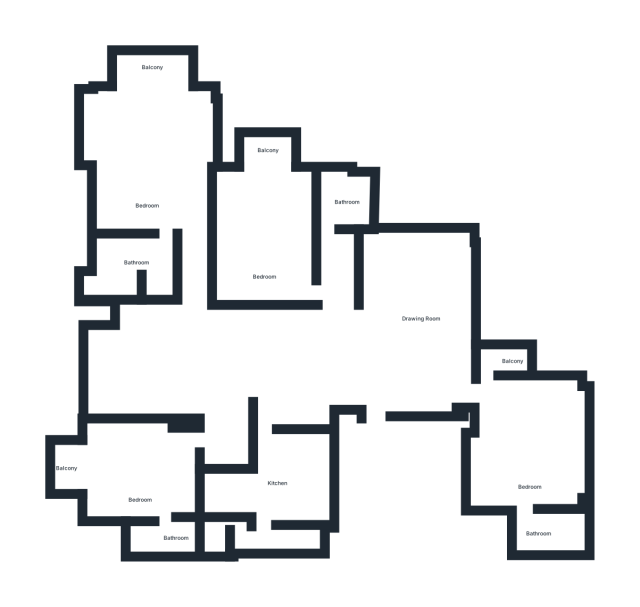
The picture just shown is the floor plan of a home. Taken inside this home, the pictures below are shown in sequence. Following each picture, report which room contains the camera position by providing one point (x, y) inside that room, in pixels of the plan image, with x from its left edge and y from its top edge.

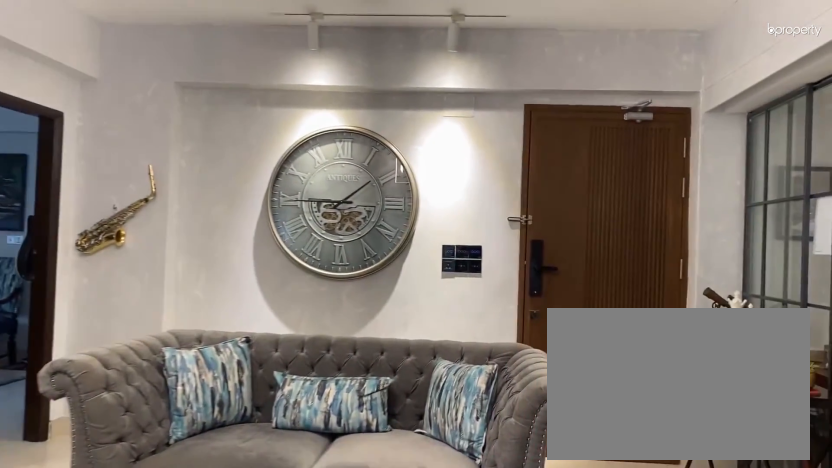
(422, 315)
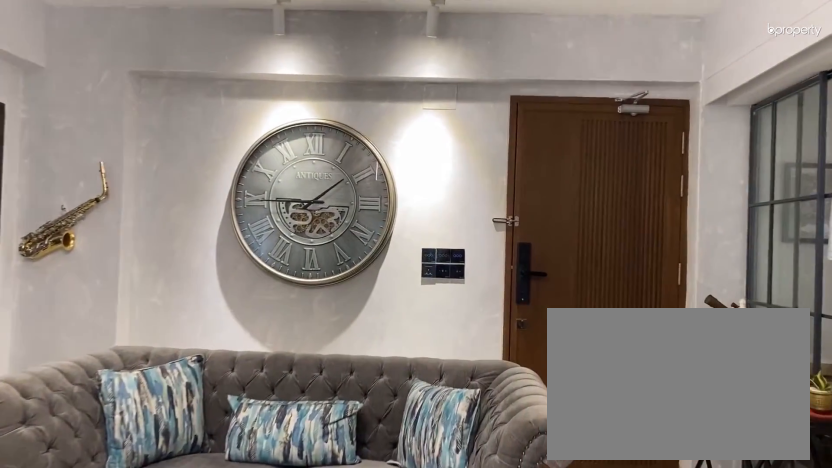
(422, 315)
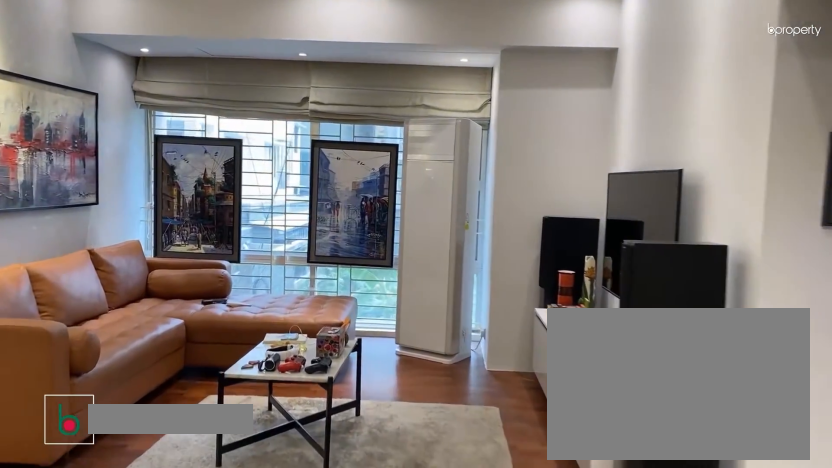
(225, 347)
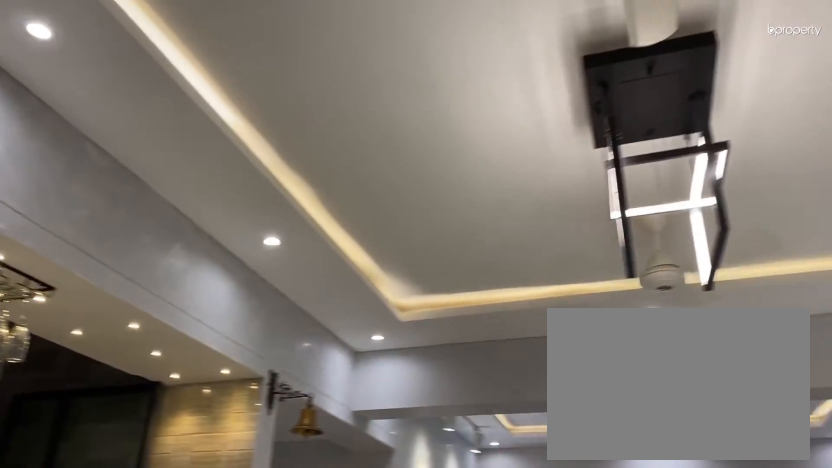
(225, 347)
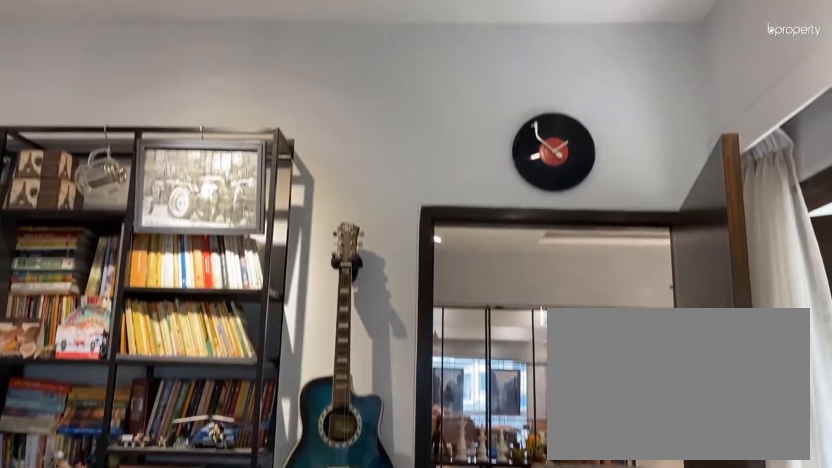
(528, 449)
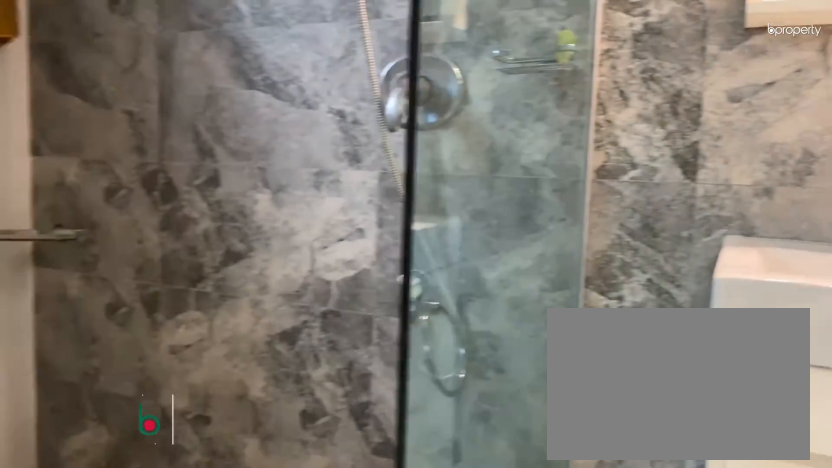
(560, 532)
